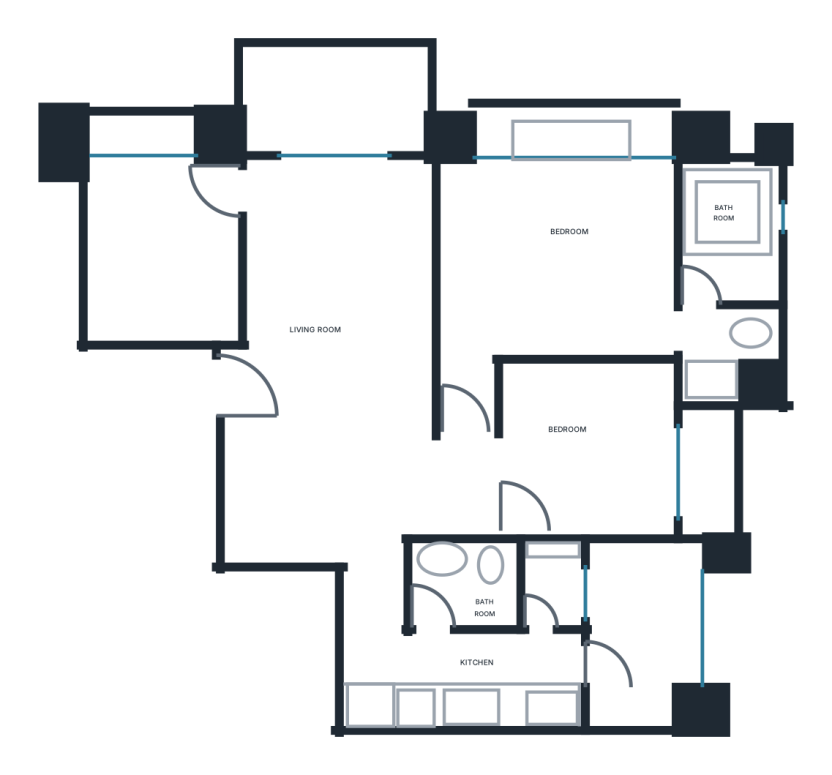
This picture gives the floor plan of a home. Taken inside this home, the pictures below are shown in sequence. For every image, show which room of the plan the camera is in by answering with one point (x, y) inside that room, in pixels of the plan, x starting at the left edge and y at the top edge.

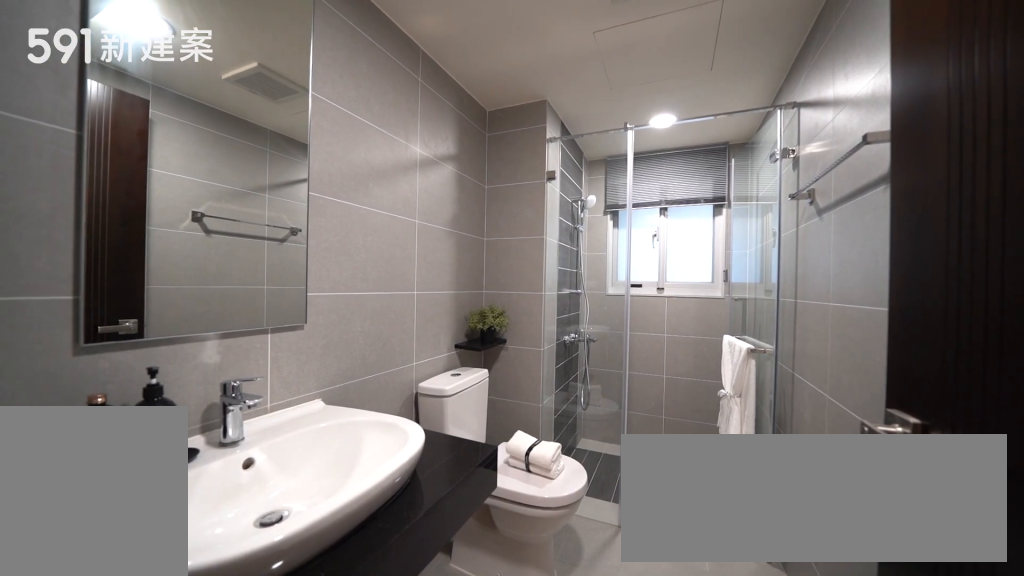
(493, 585)
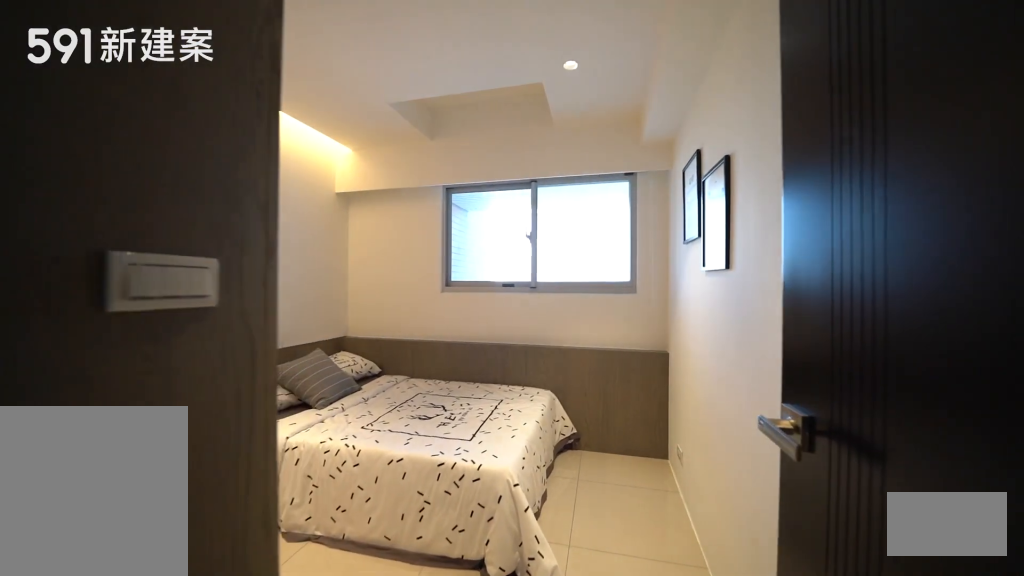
(589, 447)
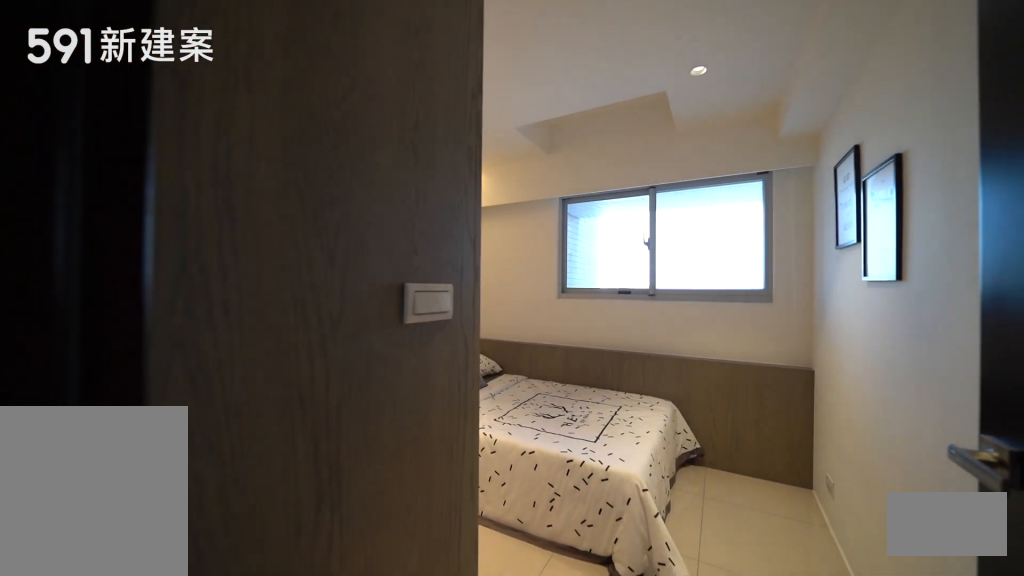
(589, 447)
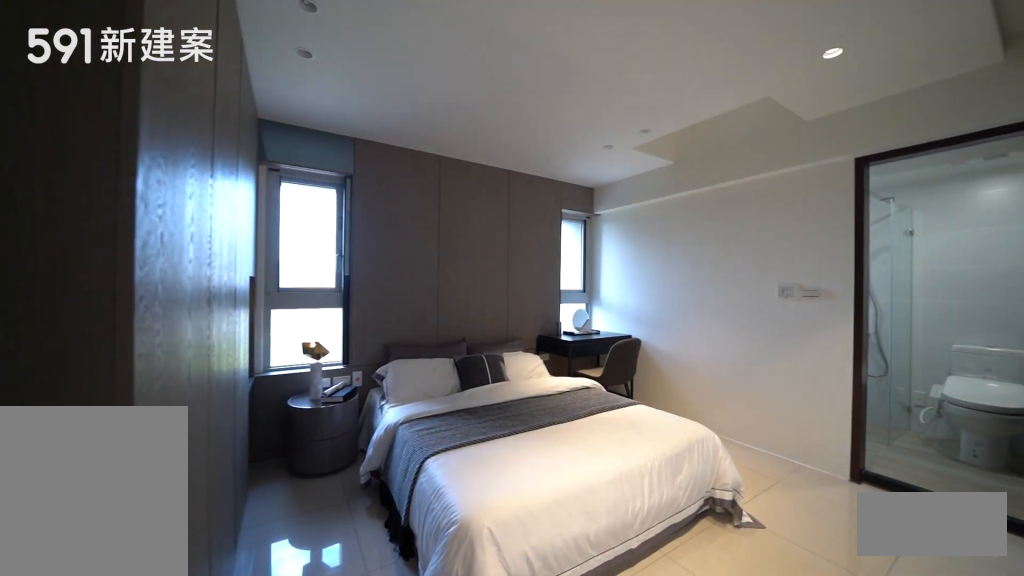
(544, 270)
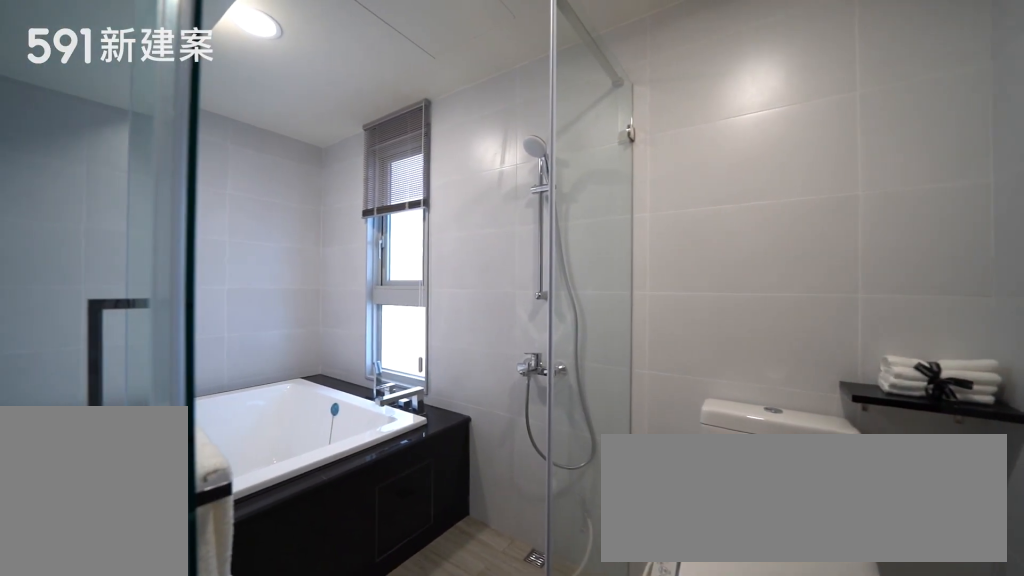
(730, 280)
